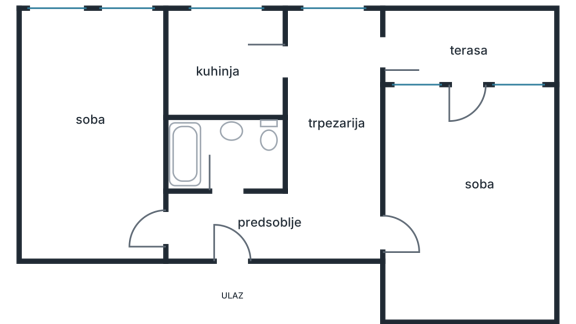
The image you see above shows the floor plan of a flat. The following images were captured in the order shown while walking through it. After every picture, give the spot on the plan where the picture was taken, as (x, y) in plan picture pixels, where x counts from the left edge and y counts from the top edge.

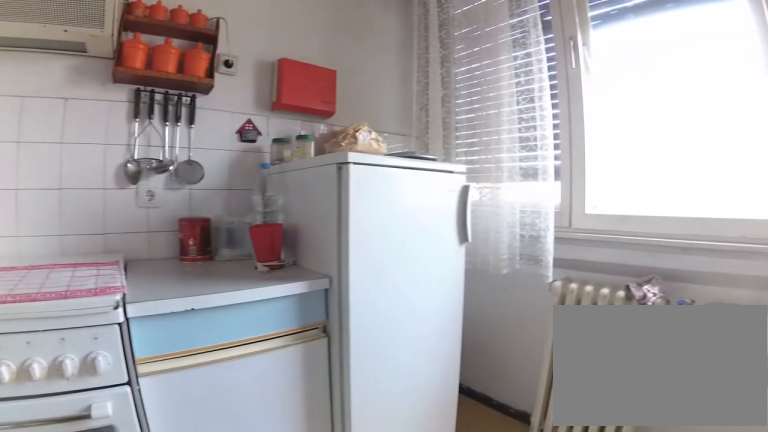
(221, 79)
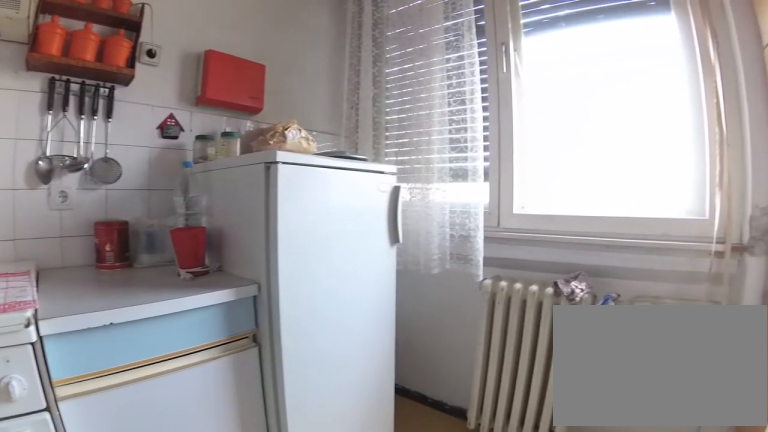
(217, 81)
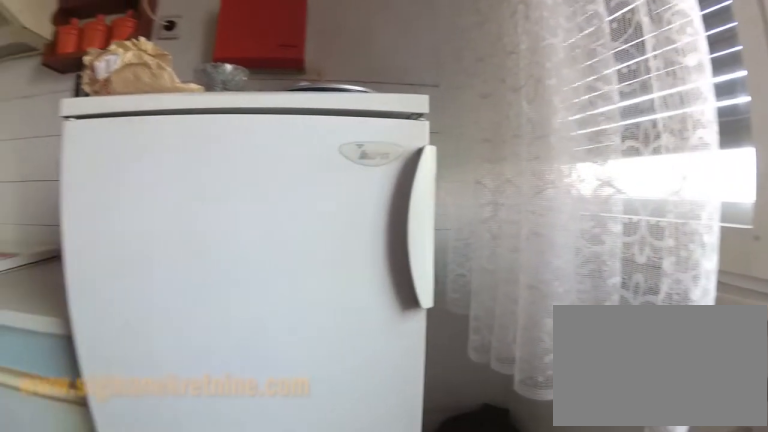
(222, 46)
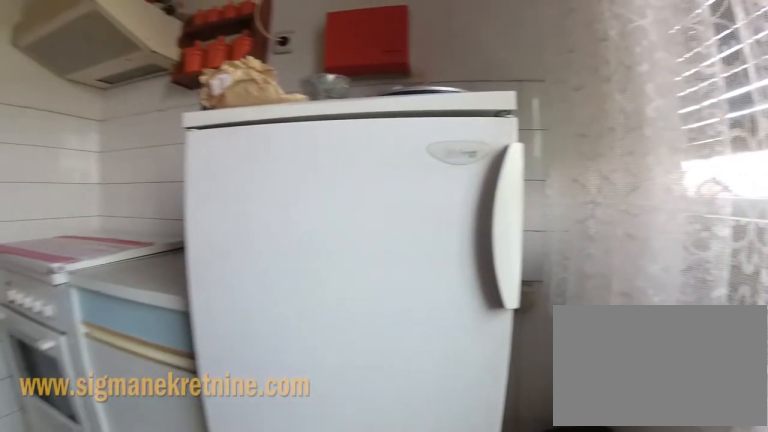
(223, 36)
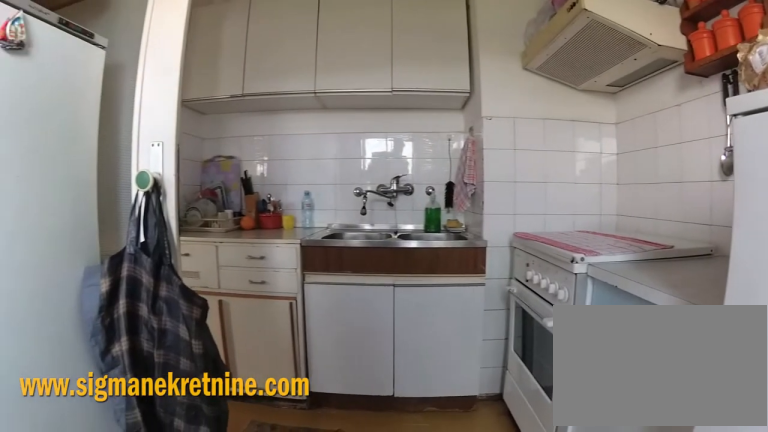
(215, 22)
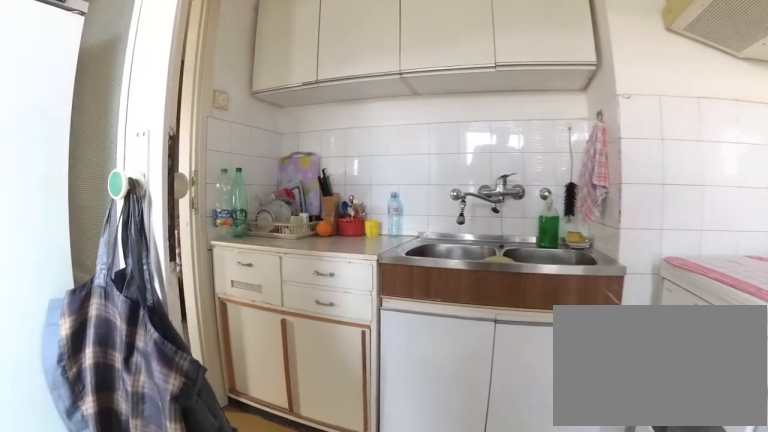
(215, 53)
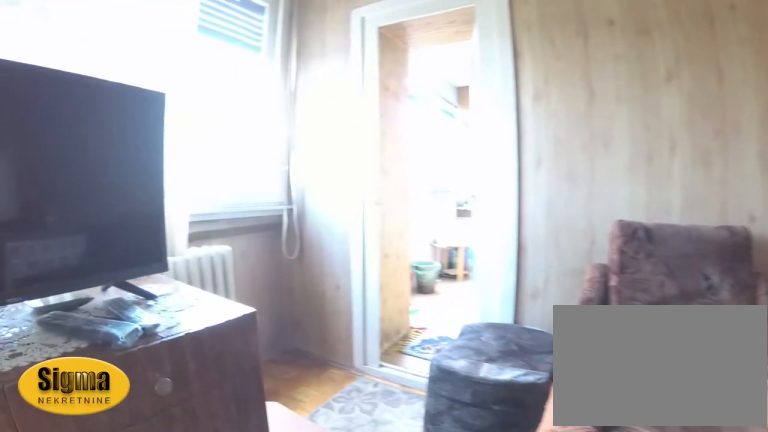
(288, 76)
